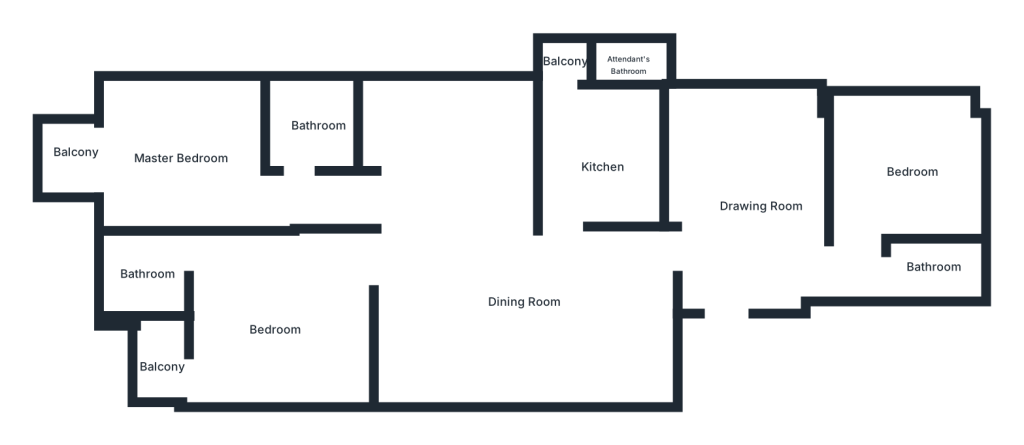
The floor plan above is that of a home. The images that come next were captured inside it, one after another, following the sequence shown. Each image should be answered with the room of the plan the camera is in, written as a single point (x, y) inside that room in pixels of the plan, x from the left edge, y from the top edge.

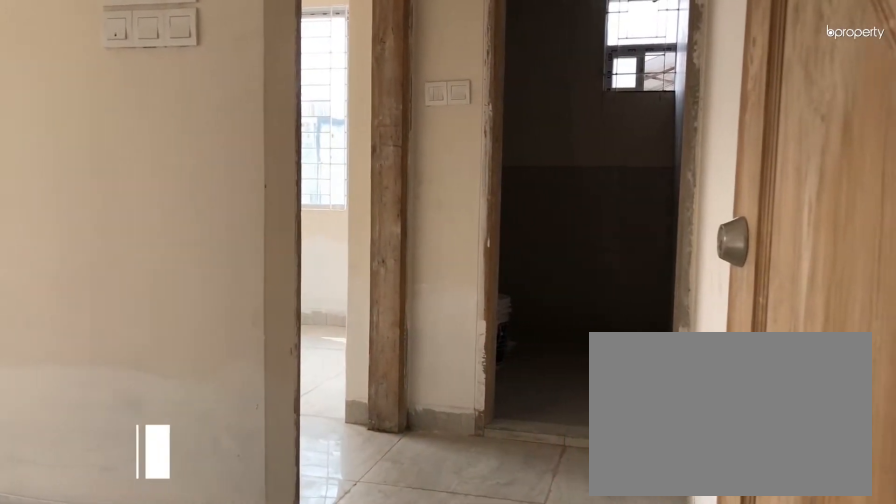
(764, 208)
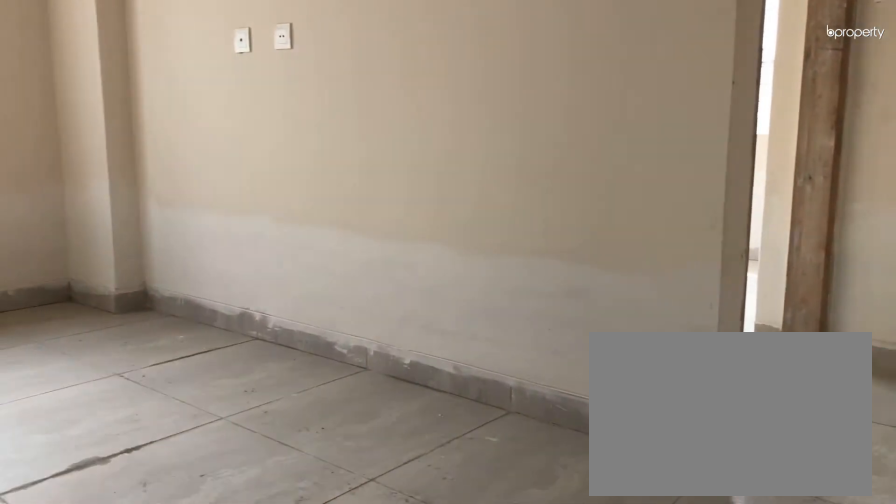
(764, 208)
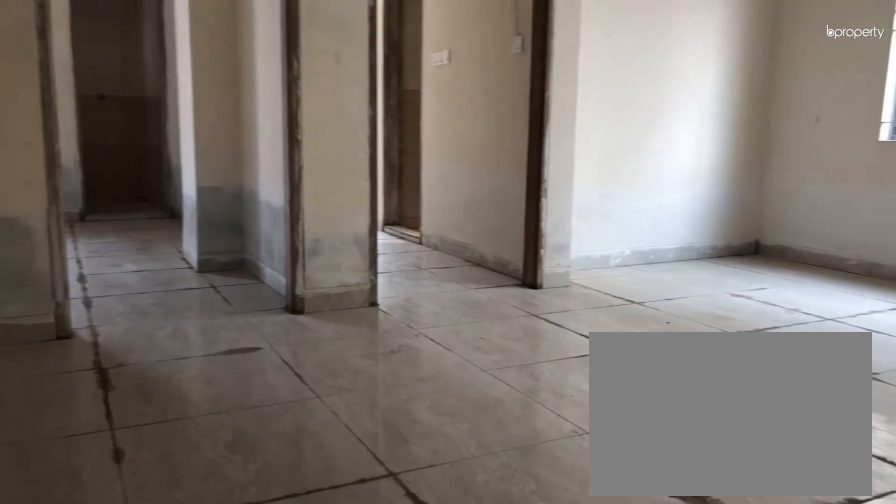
(529, 306)
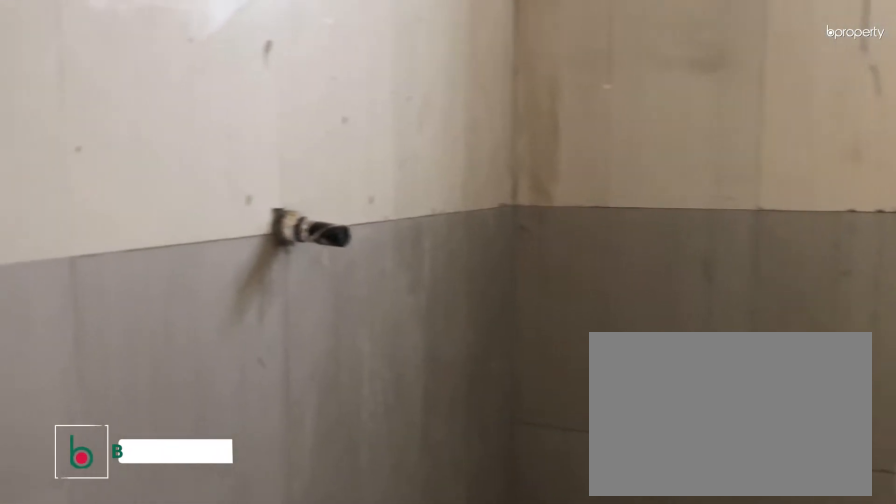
(935, 267)
